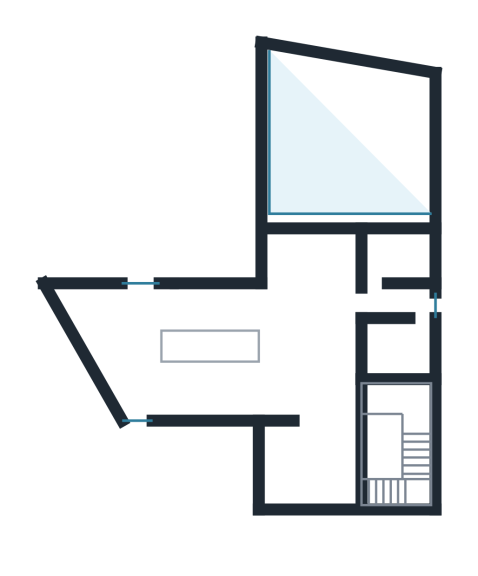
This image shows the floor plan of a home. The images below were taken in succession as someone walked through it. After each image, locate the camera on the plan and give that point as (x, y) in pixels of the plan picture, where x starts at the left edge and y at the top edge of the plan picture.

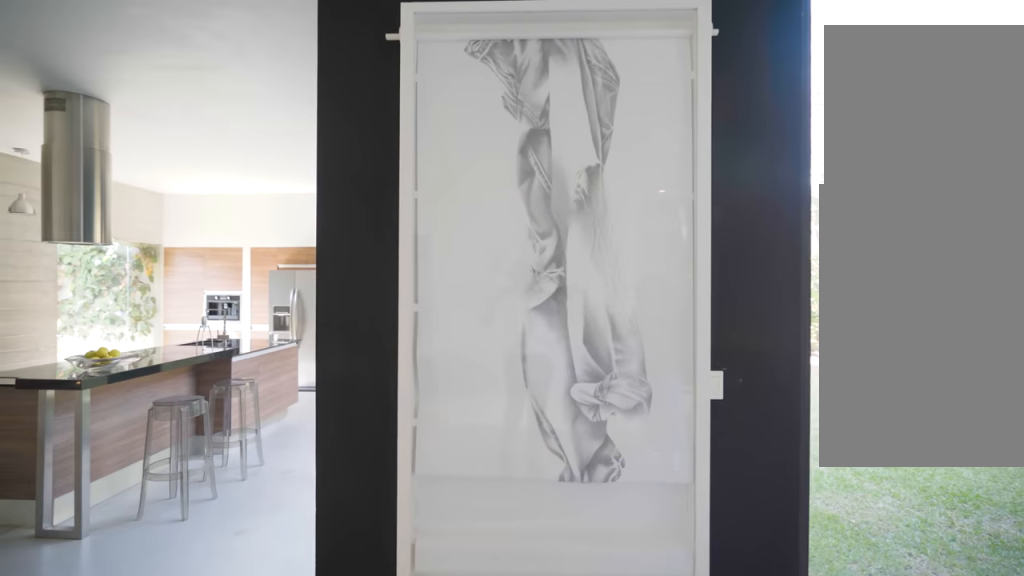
(328, 284)
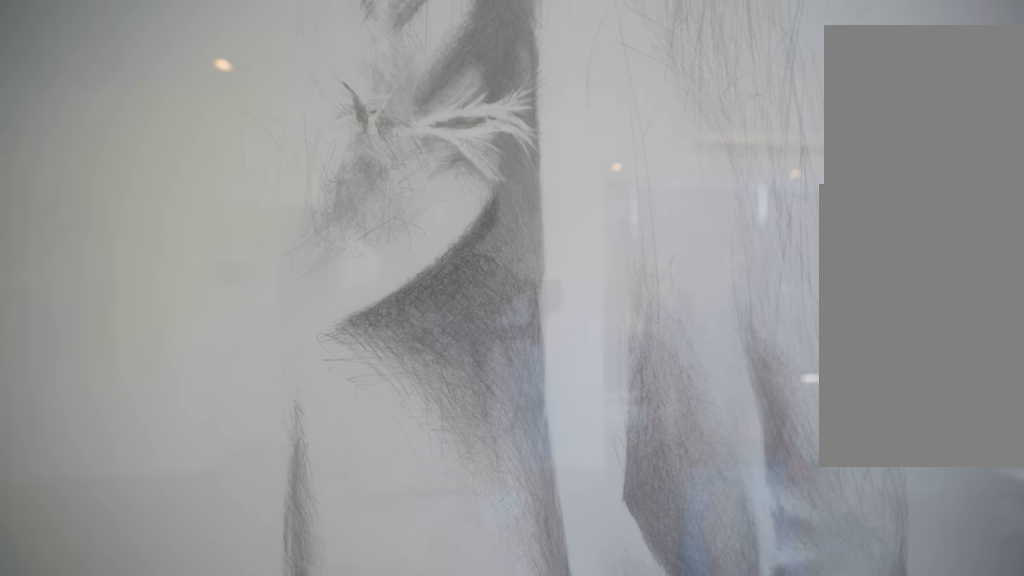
(303, 267)
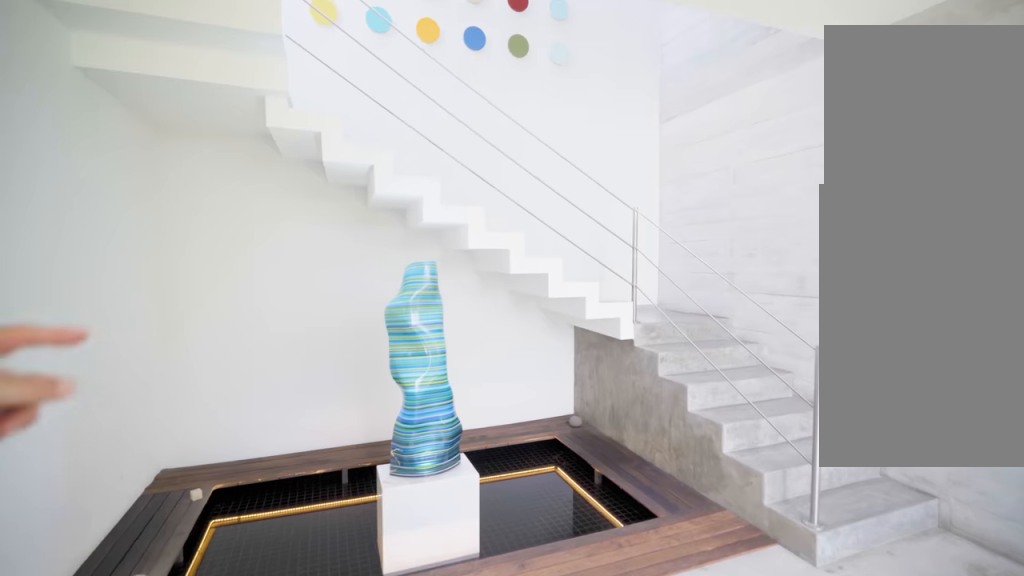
(282, 364)
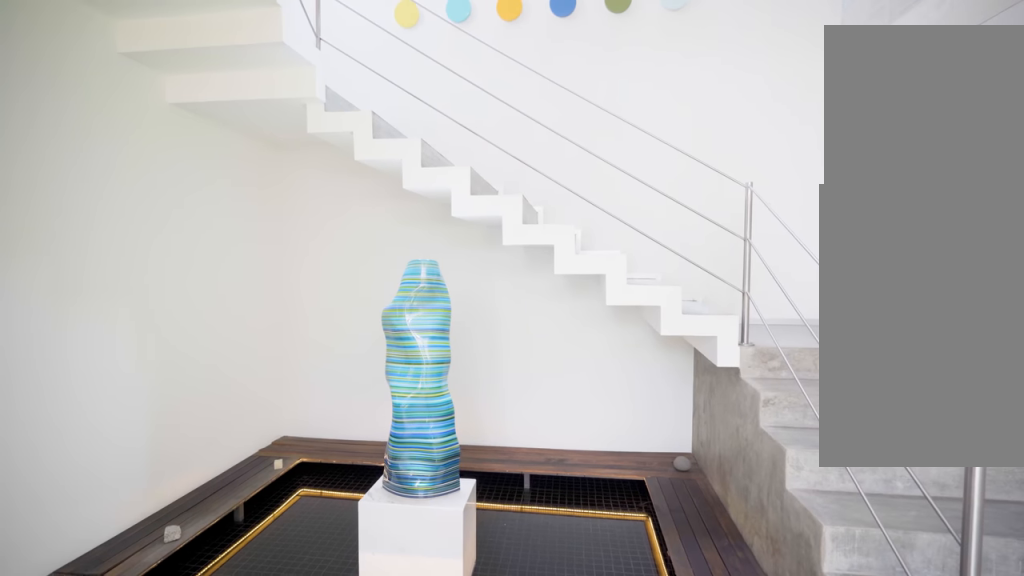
(312, 400)
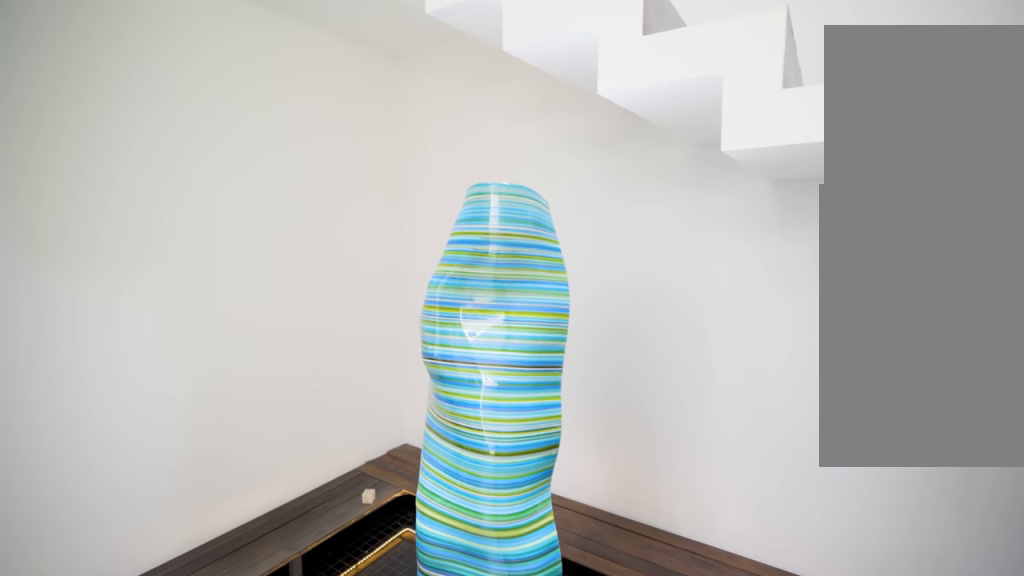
(331, 429)
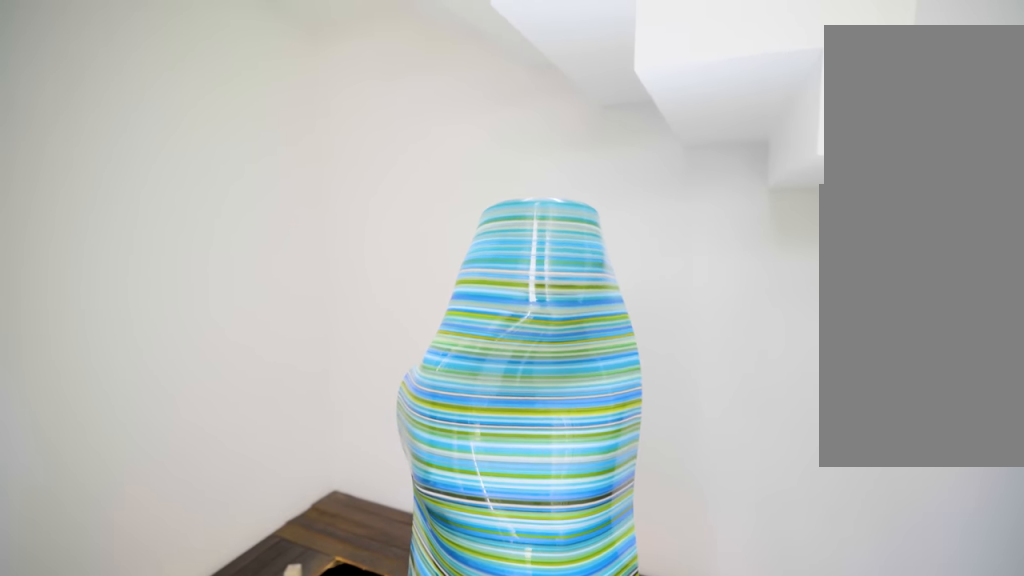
(338, 435)
